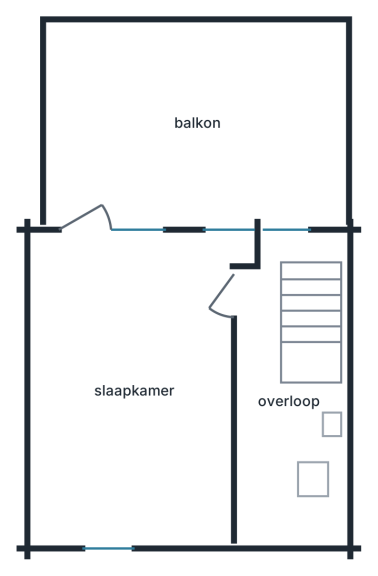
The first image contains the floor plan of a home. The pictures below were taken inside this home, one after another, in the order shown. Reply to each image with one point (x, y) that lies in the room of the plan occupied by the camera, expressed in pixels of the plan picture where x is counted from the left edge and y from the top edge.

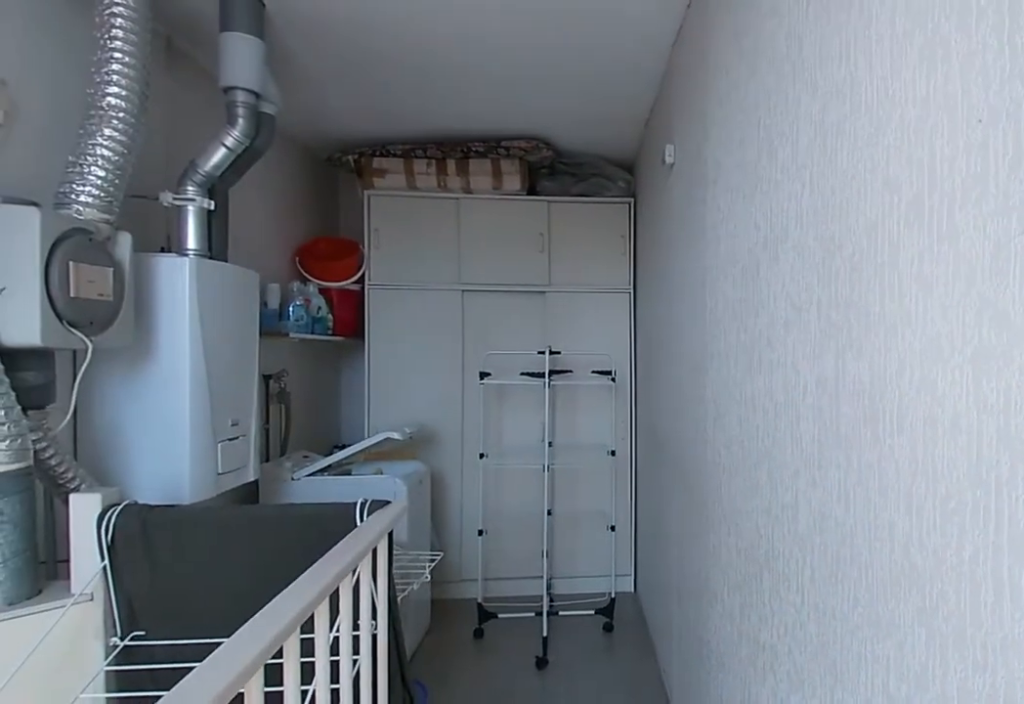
(283, 412)
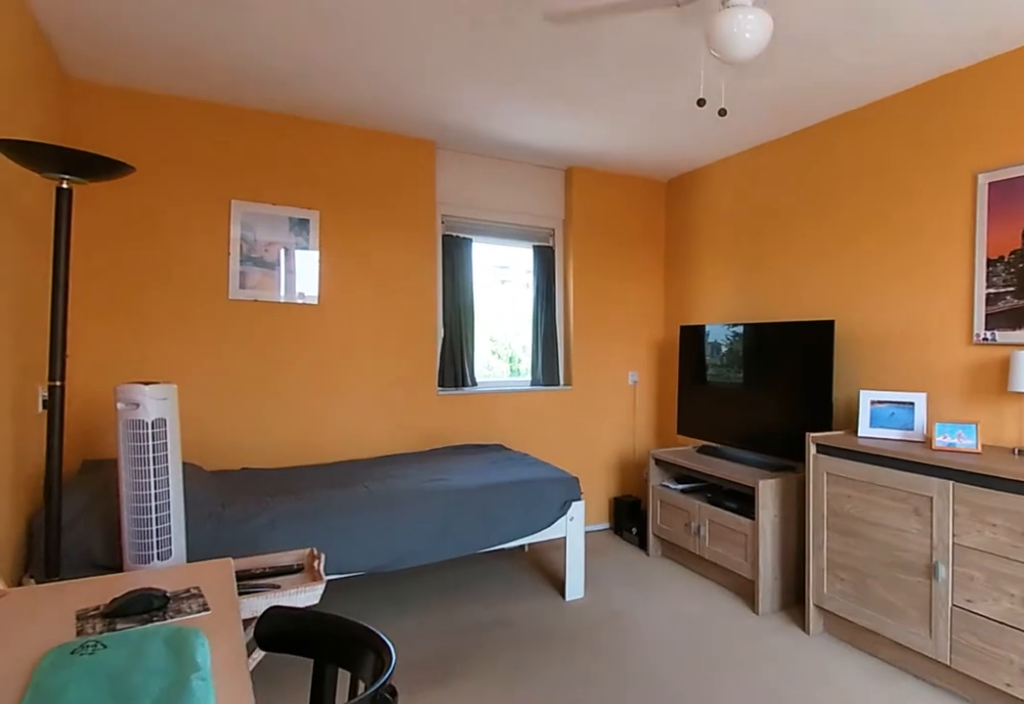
(132, 413)
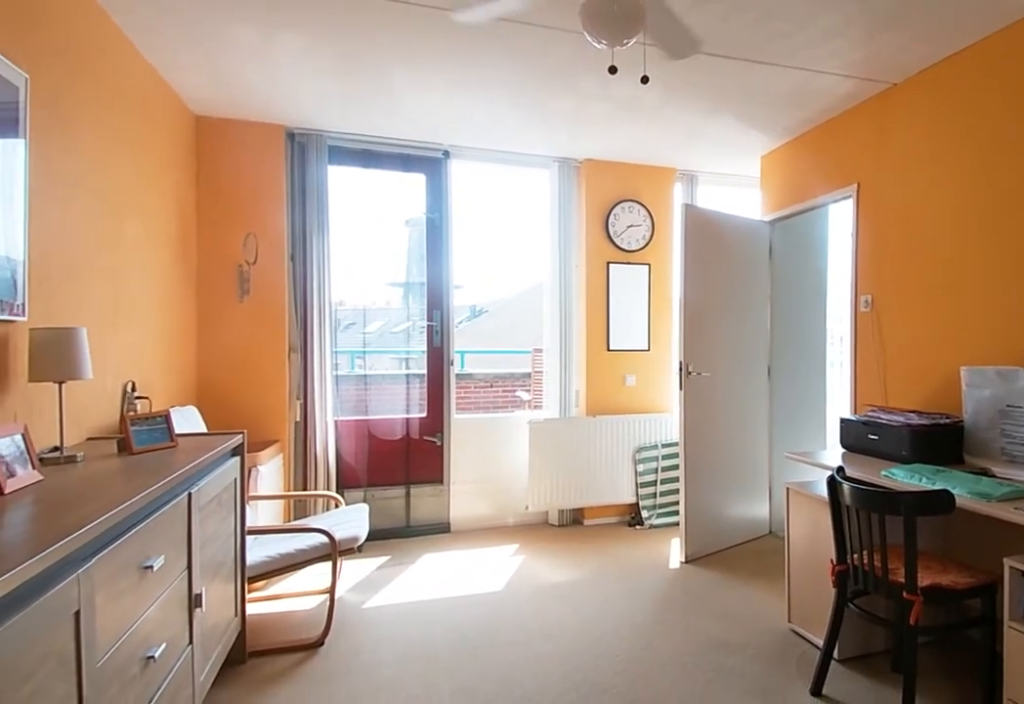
(132, 413)
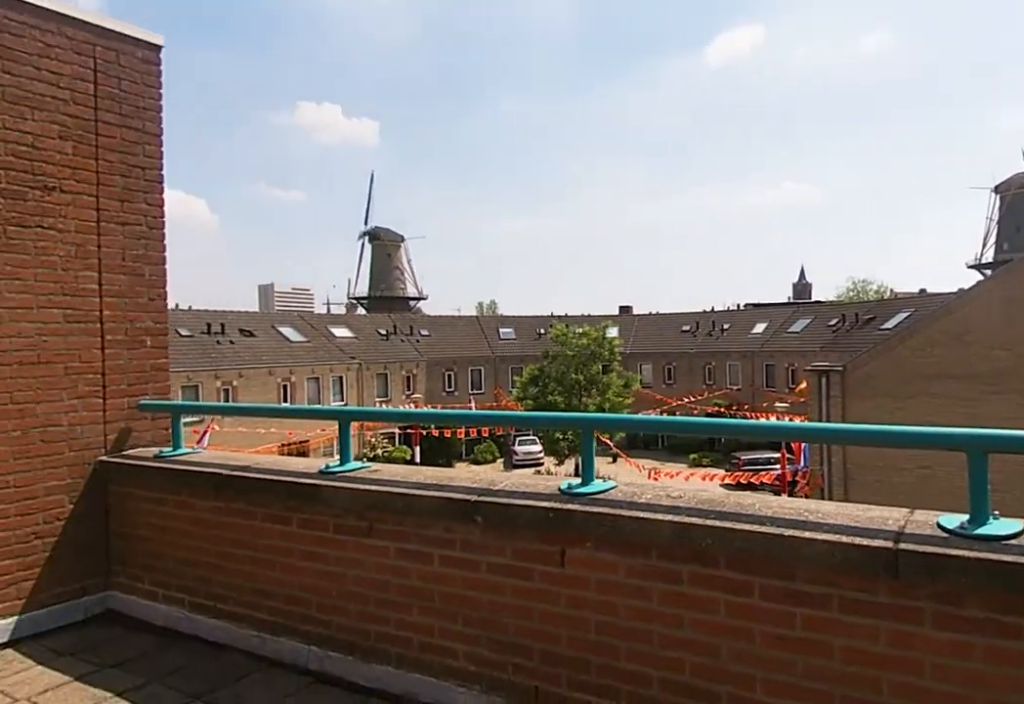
(270, 116)
